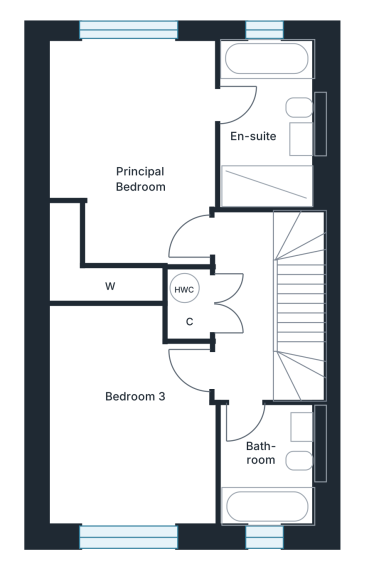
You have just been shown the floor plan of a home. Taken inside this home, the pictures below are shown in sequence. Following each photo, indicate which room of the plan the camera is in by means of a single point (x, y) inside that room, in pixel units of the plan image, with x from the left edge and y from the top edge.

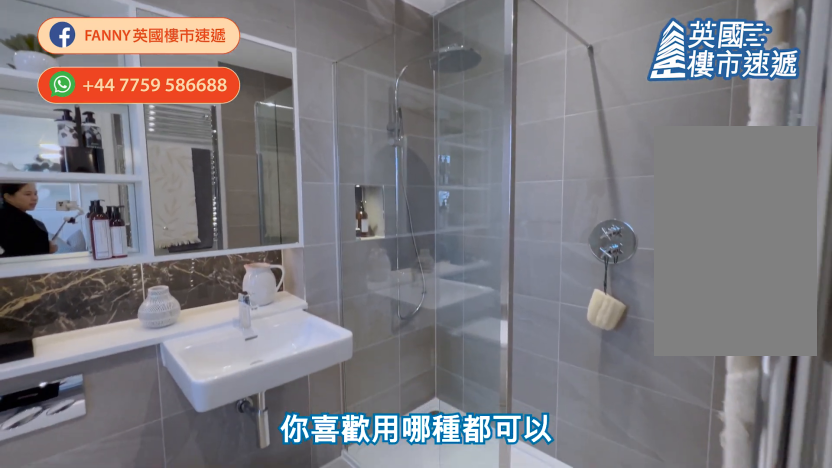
(271, 120)
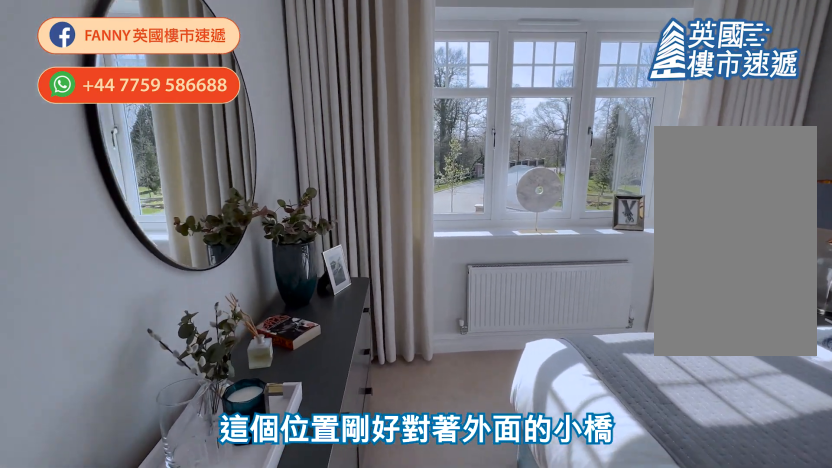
(130, 421)
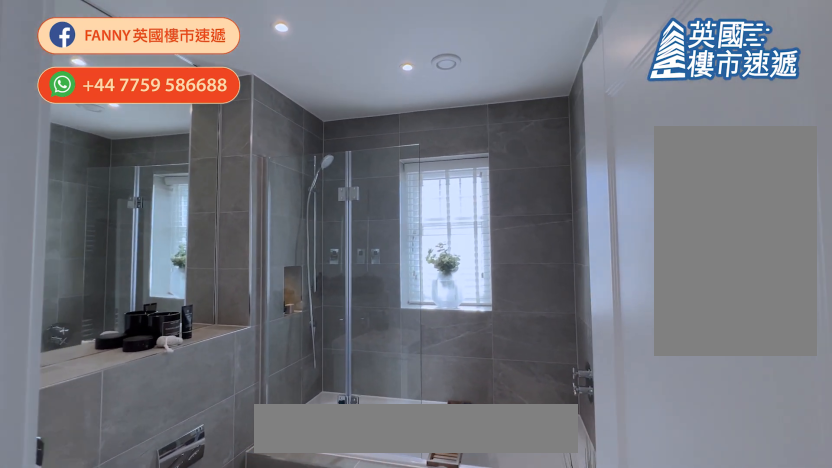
(305, 511)
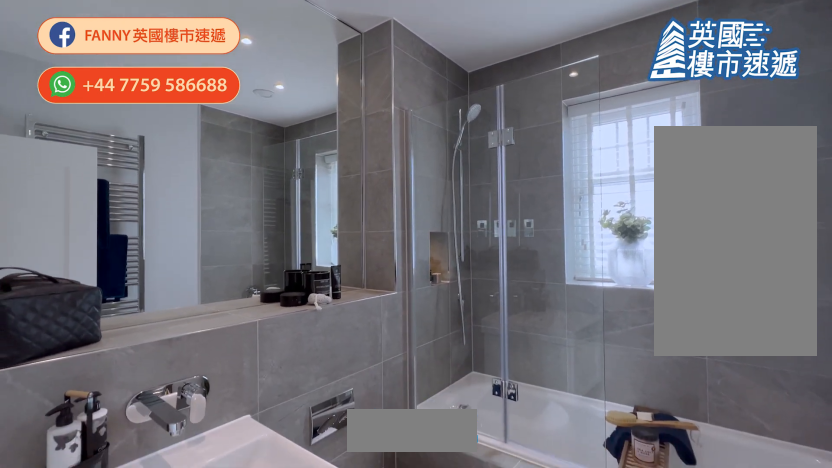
(234, 518)
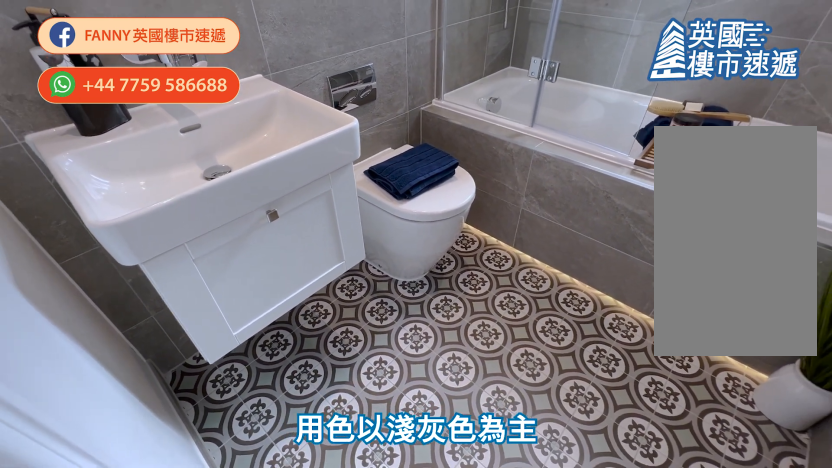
(234, 518)
